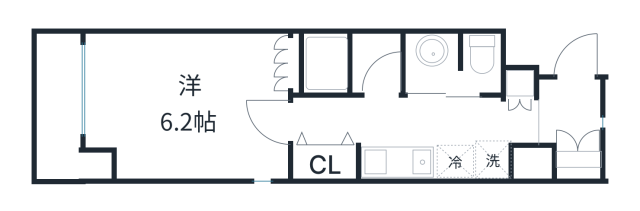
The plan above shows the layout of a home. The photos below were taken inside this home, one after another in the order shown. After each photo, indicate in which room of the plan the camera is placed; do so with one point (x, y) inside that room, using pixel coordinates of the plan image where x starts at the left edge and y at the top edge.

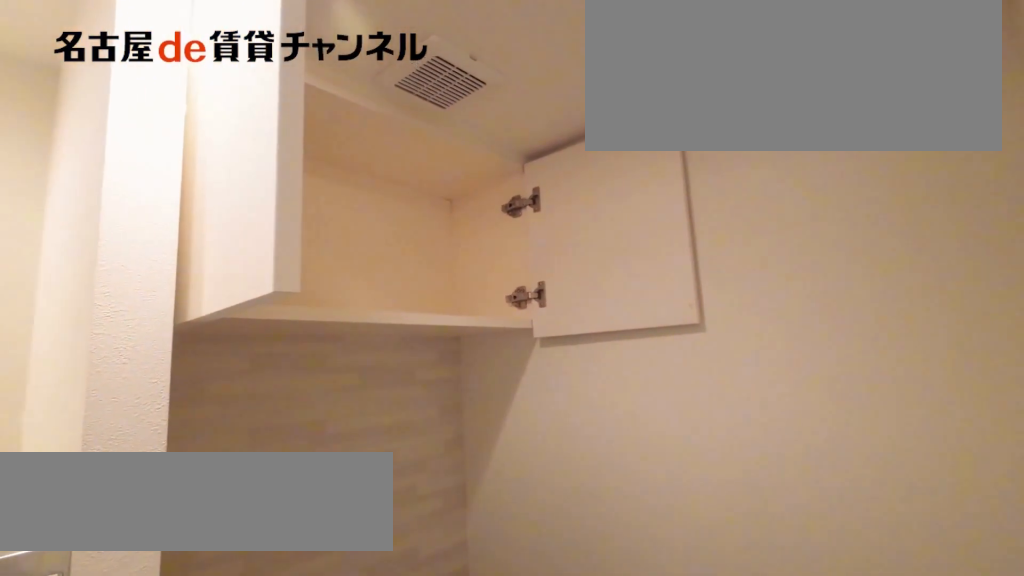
(453, 64)
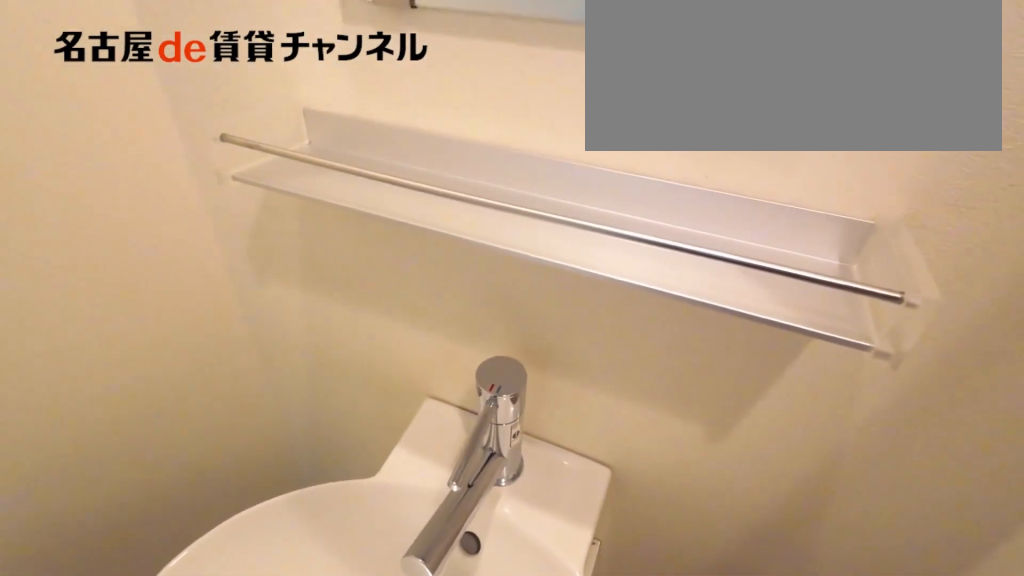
(453, 64)
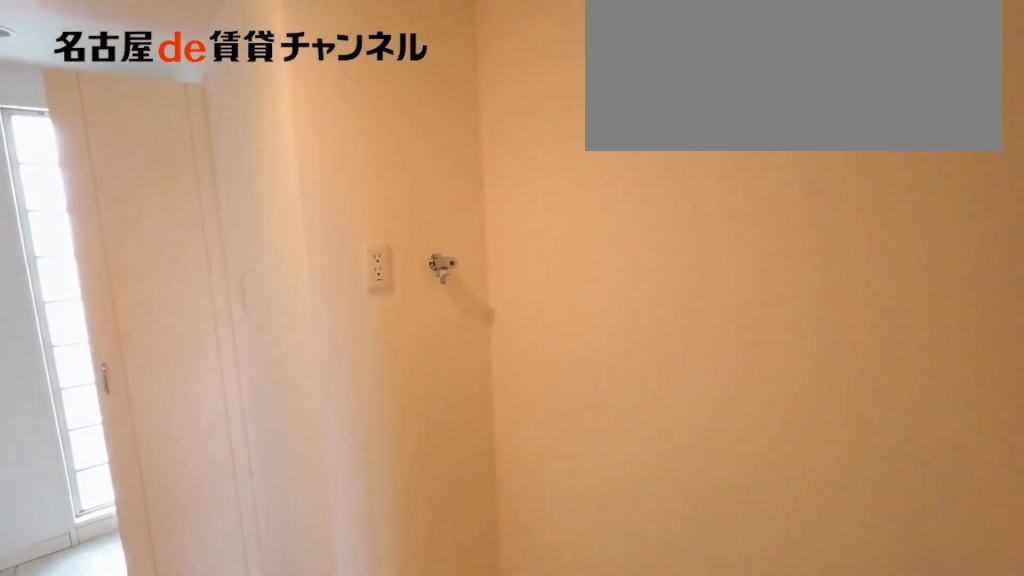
(493, 159)
